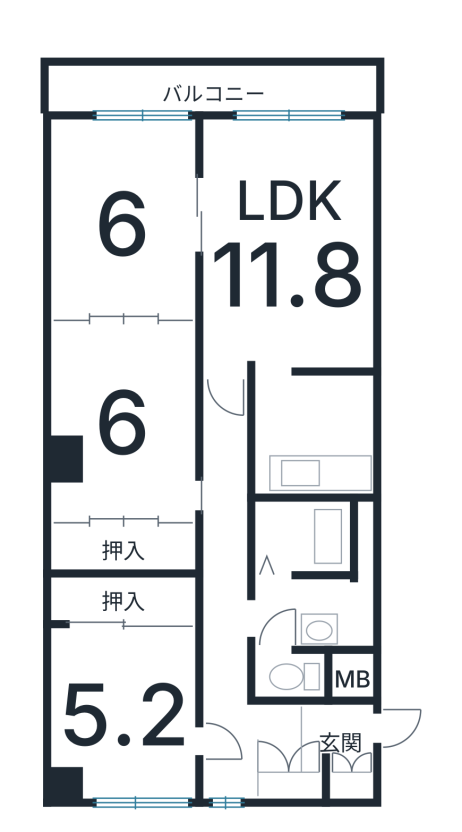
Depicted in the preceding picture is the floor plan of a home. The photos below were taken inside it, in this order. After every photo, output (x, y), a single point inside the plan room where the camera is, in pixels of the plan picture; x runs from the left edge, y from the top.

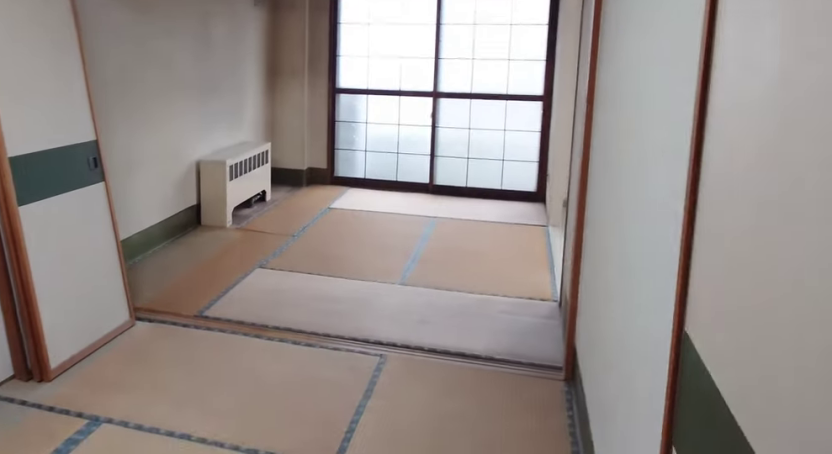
(112, 448)
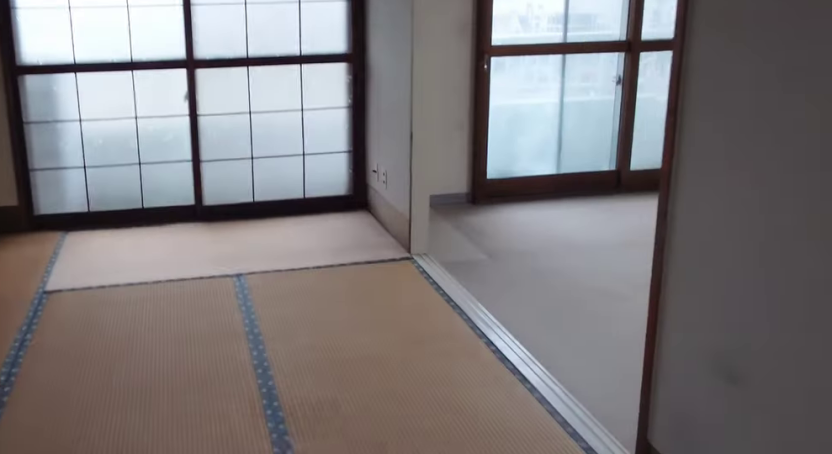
(118, 230)
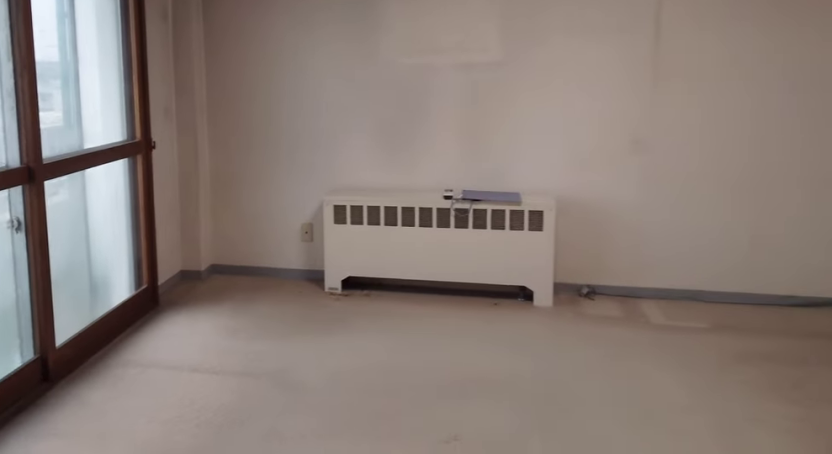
(286, 269)
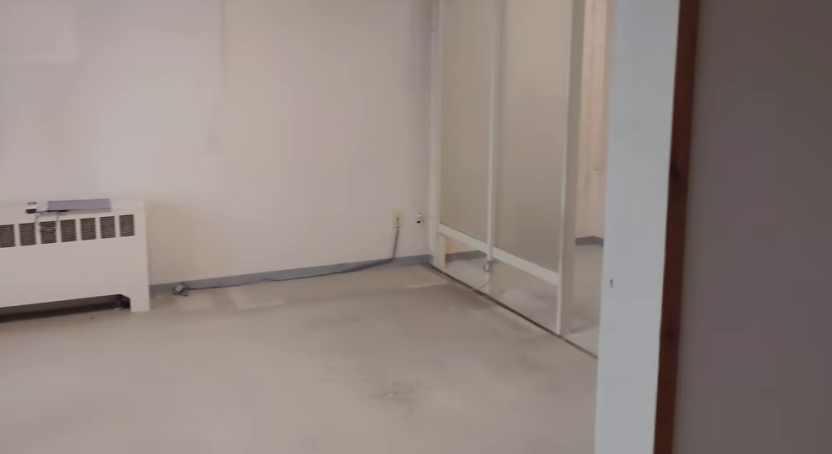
(286, 269)
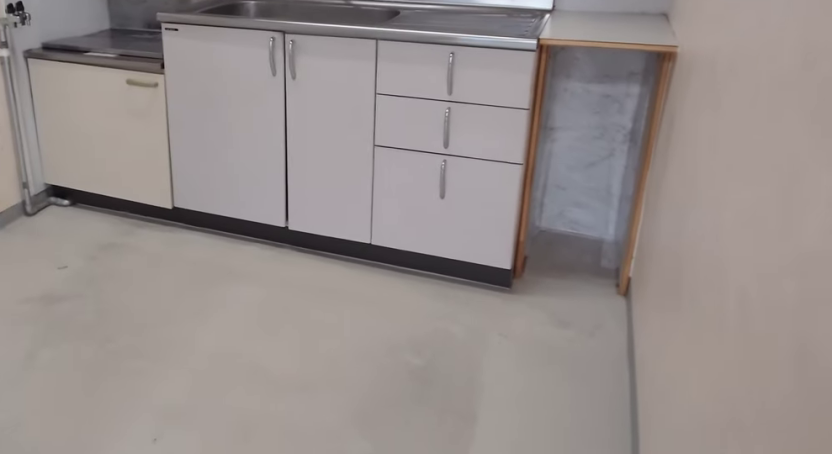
(322, 448)
